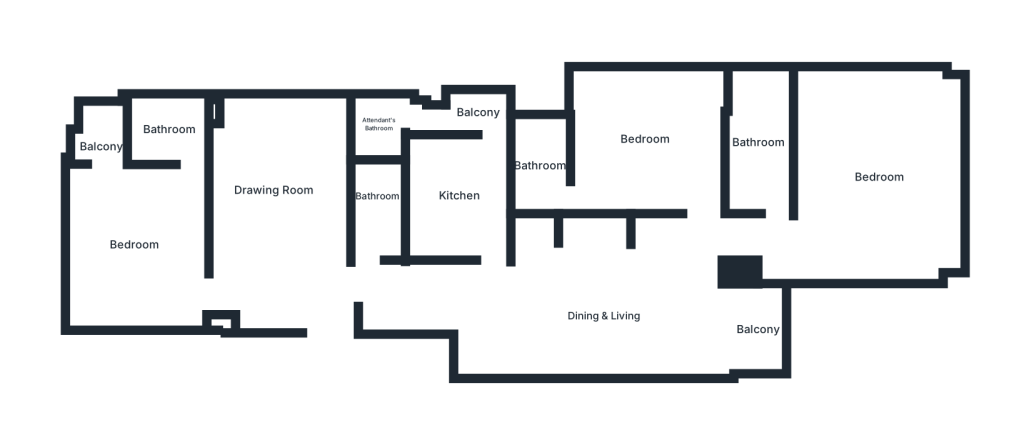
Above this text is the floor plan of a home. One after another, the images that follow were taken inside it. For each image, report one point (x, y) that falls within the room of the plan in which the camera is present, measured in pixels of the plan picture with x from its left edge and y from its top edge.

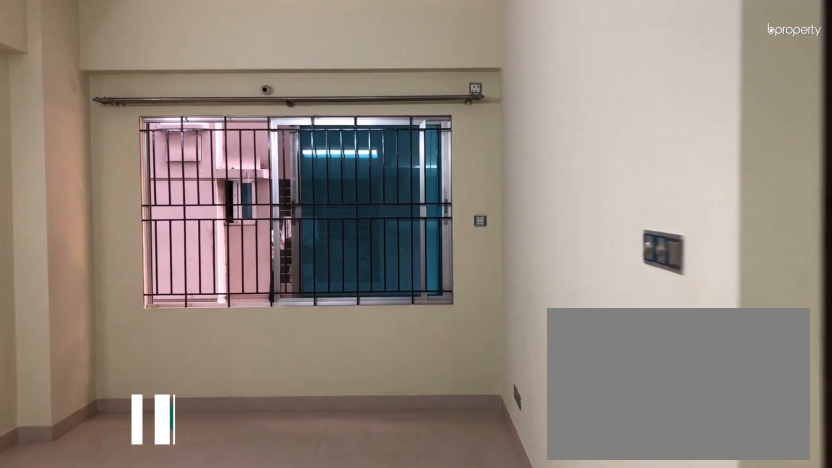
(319, 294)
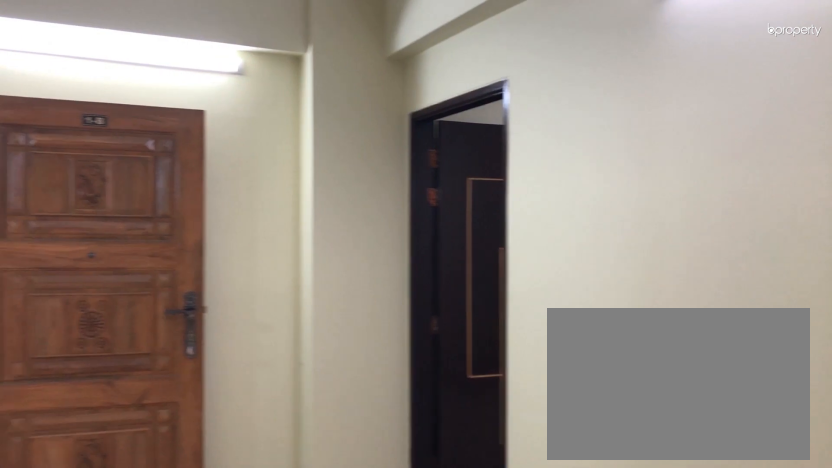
(283, 194)
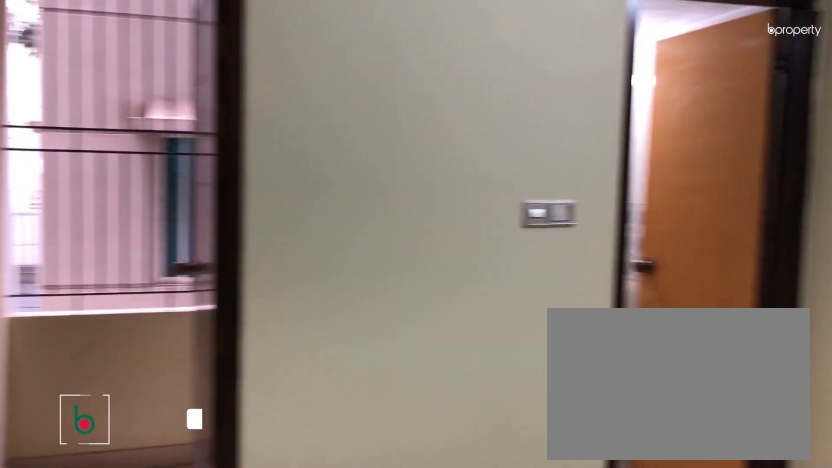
(137, 246)
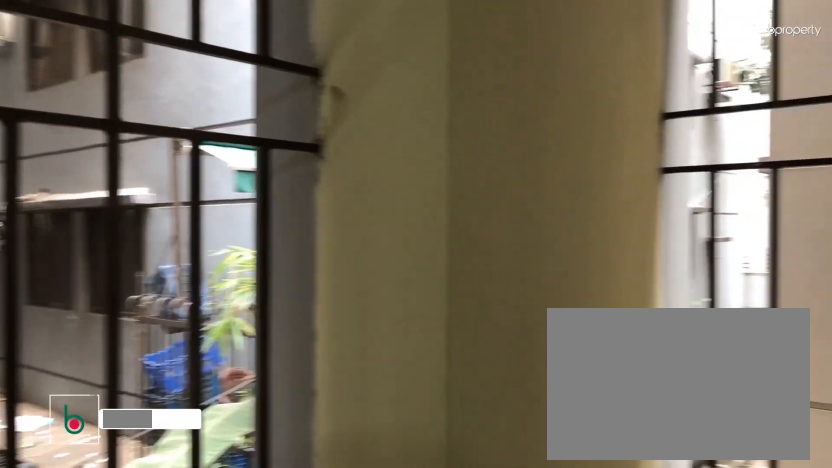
(99, 130)
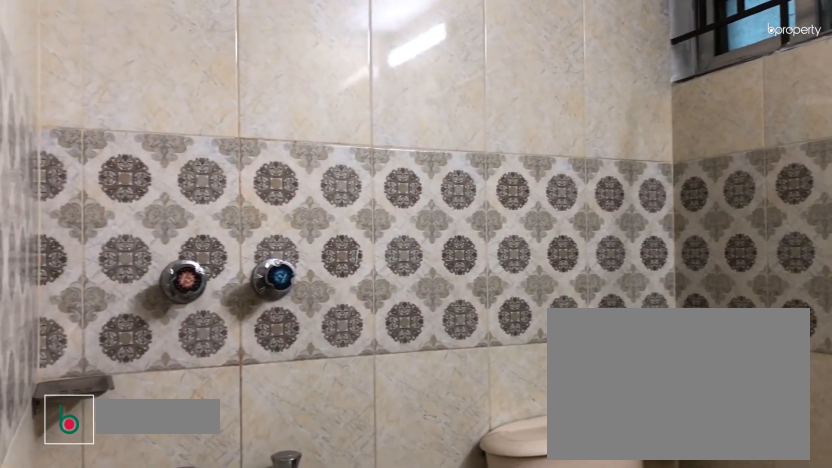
(161, 128)
